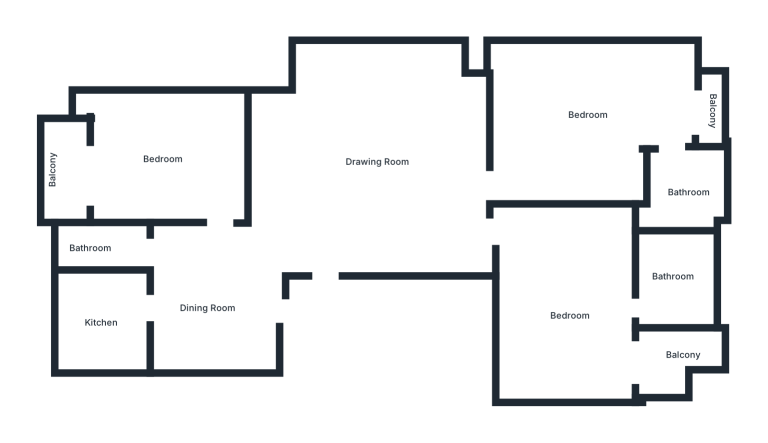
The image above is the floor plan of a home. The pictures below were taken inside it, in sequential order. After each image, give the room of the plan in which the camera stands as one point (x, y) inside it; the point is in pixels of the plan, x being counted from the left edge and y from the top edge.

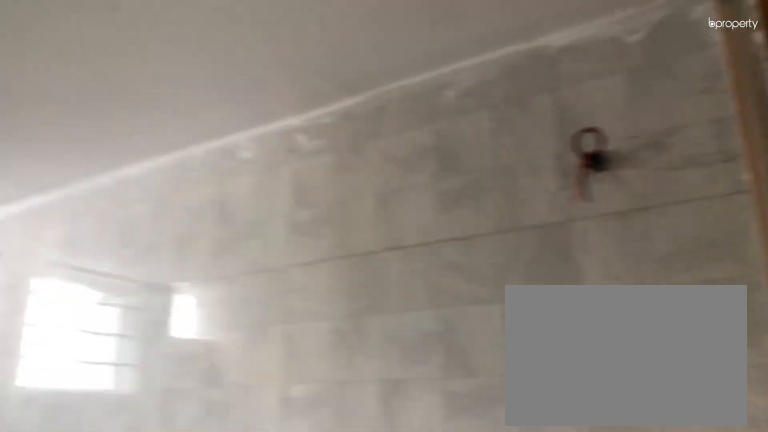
(99, 245)
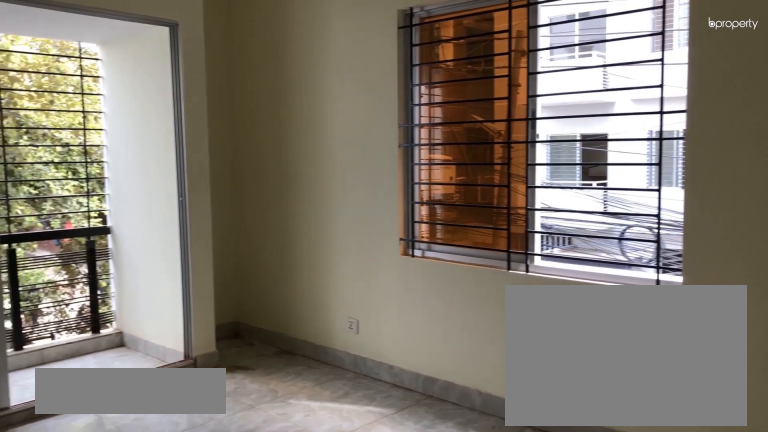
(156, 152)
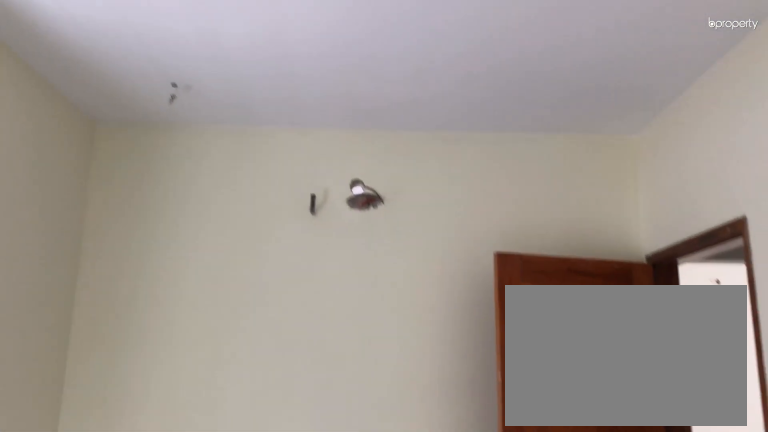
(156, 151)
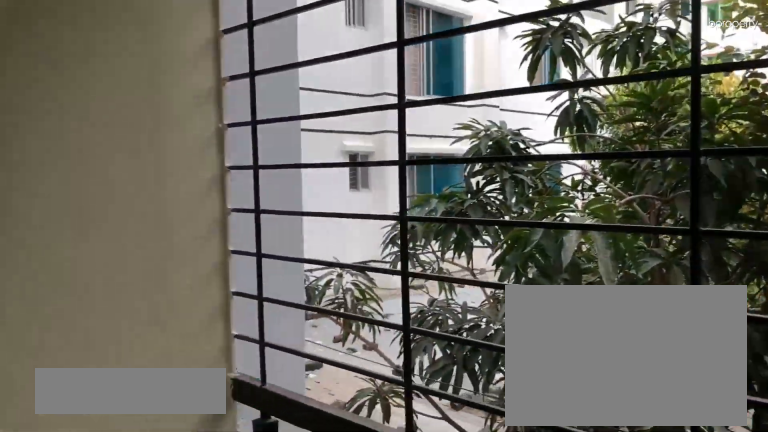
(65, 171)
